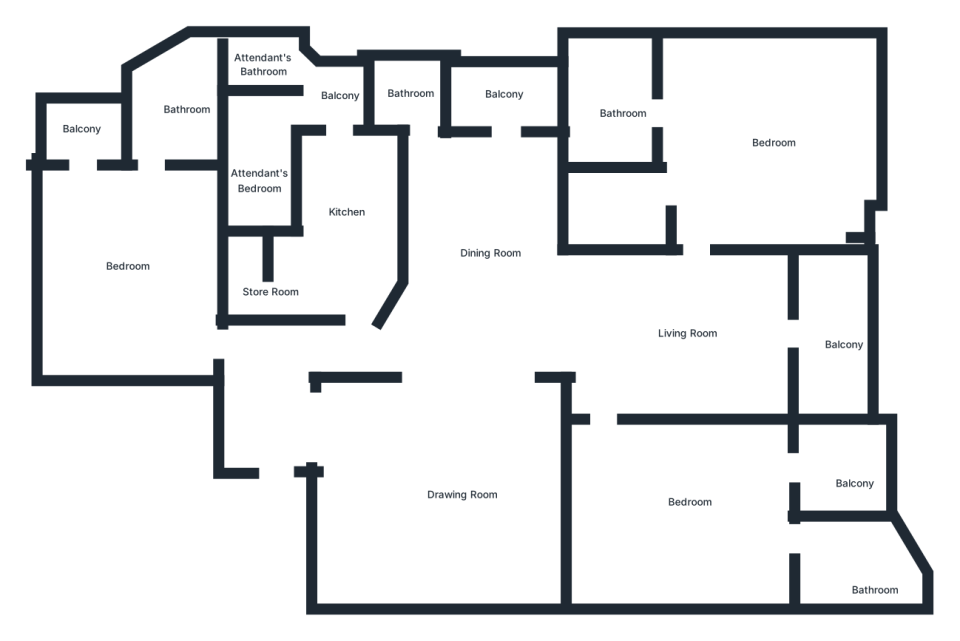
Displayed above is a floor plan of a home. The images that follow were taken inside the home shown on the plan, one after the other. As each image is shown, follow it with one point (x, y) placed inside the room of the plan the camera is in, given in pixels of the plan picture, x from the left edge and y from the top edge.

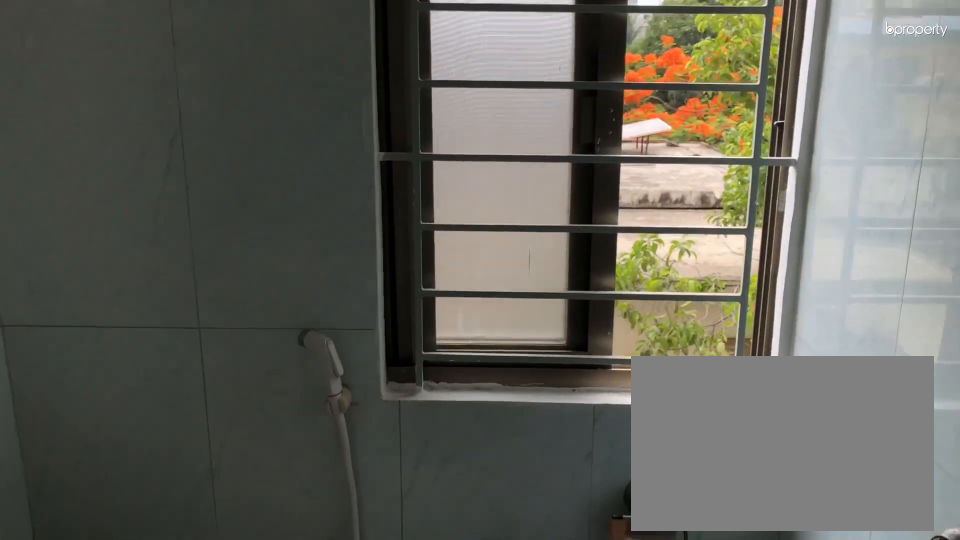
(404, 88)
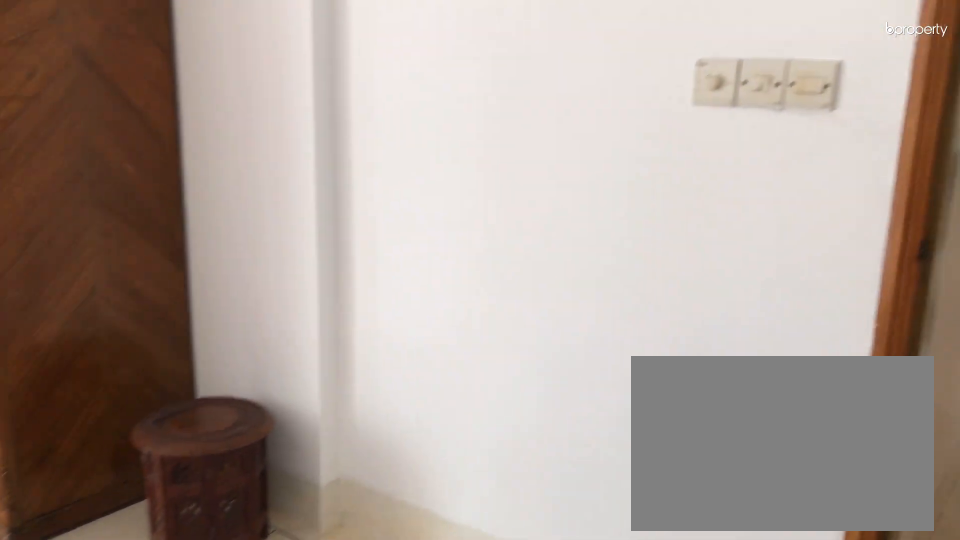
(136, 240)
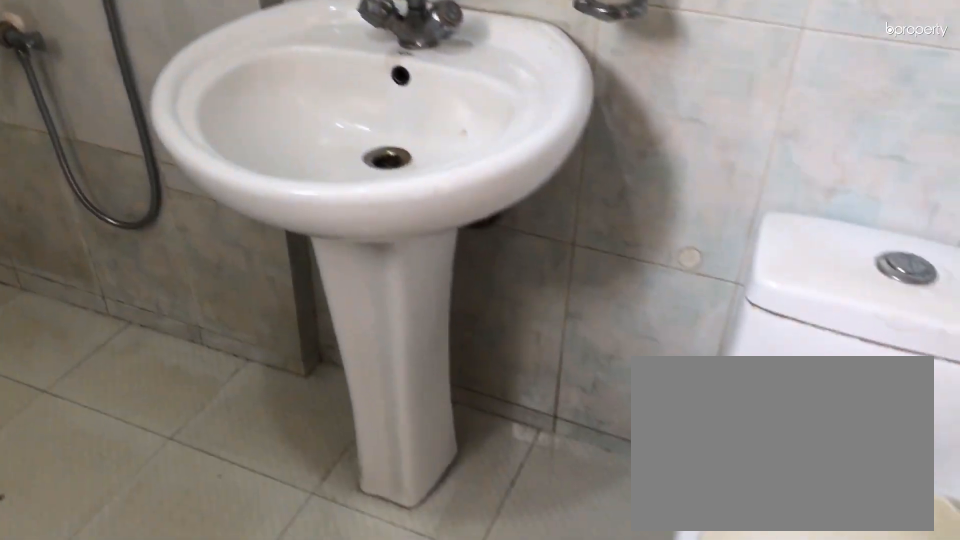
(178, 90)
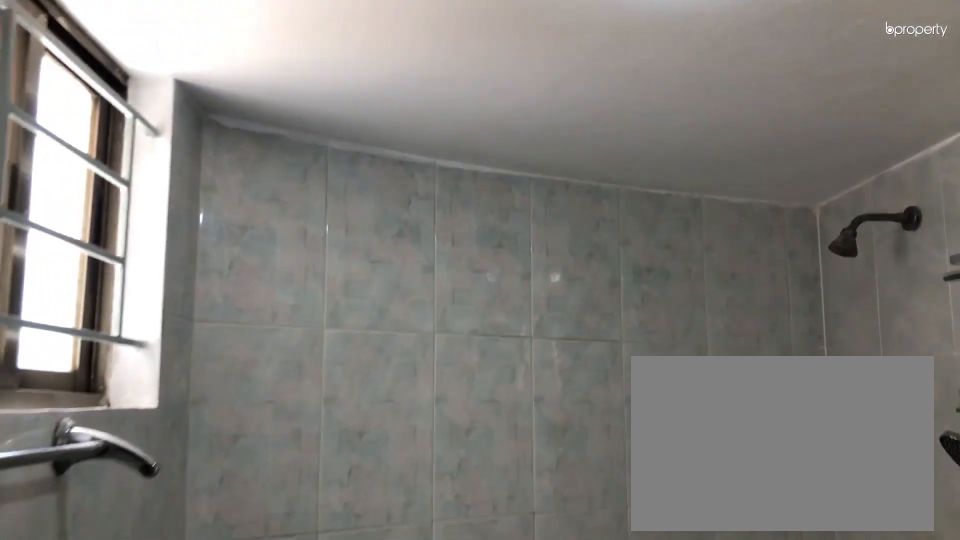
(167, 99)
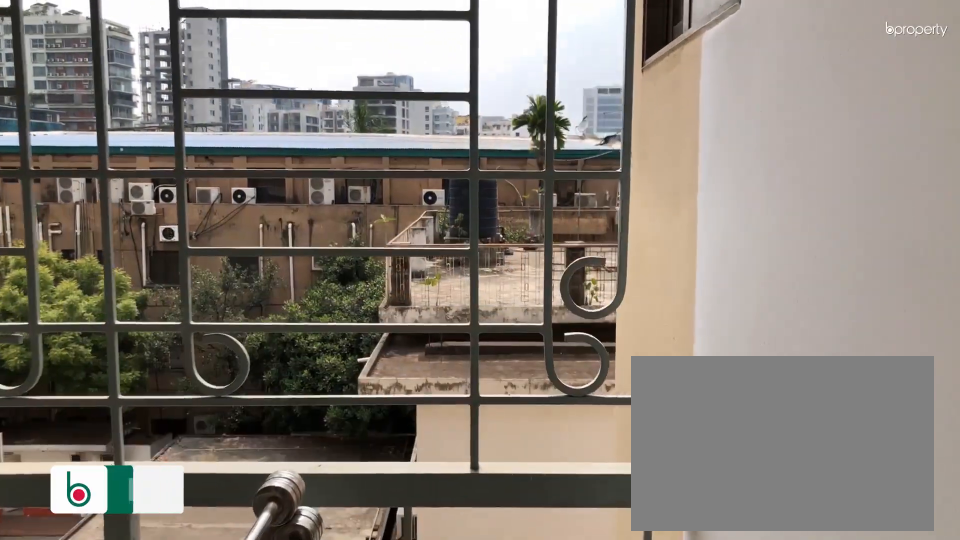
(91, 129)
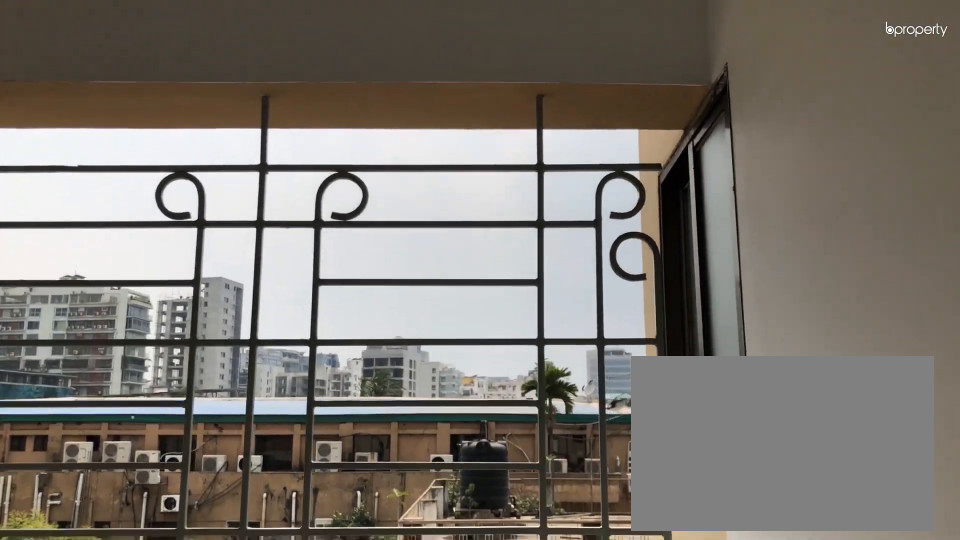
(91, 129)
